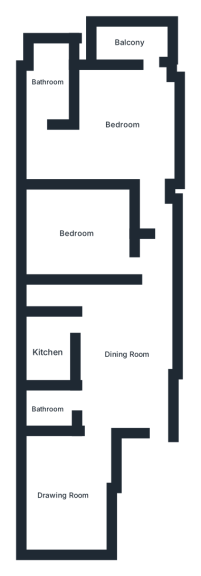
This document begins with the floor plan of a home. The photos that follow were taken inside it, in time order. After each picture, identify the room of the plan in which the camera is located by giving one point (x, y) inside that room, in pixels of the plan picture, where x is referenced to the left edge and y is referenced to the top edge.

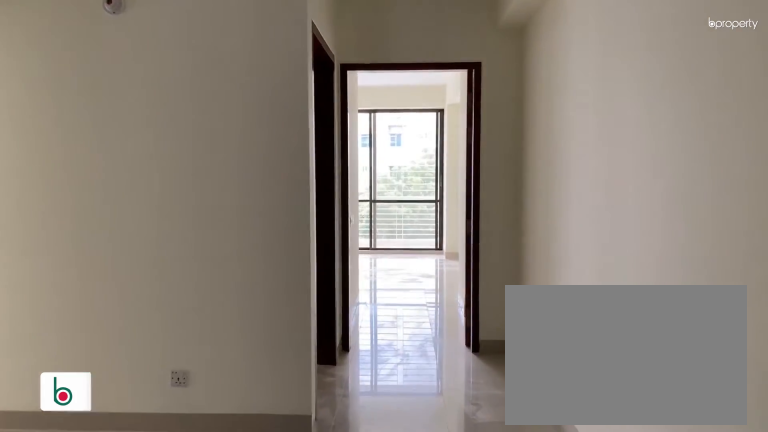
(126, 349)
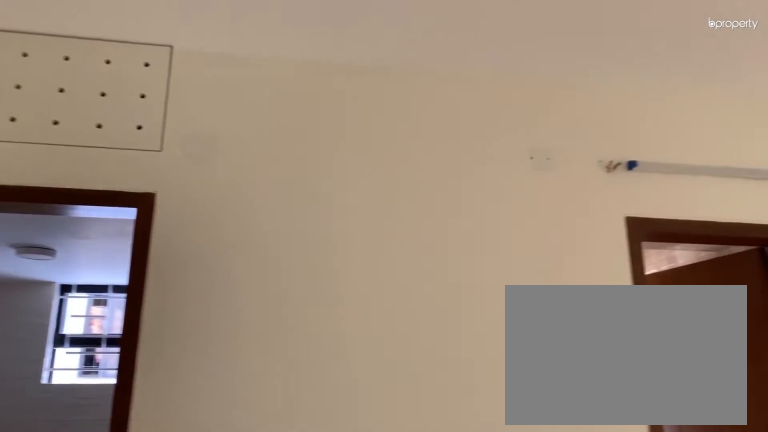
(126, 349)
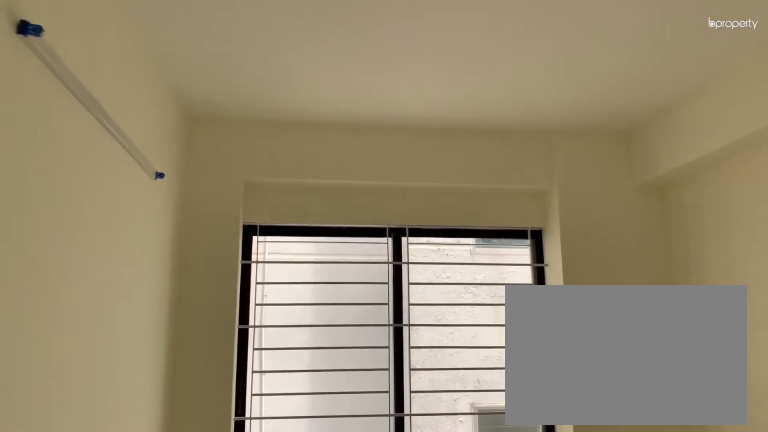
(63, 495)
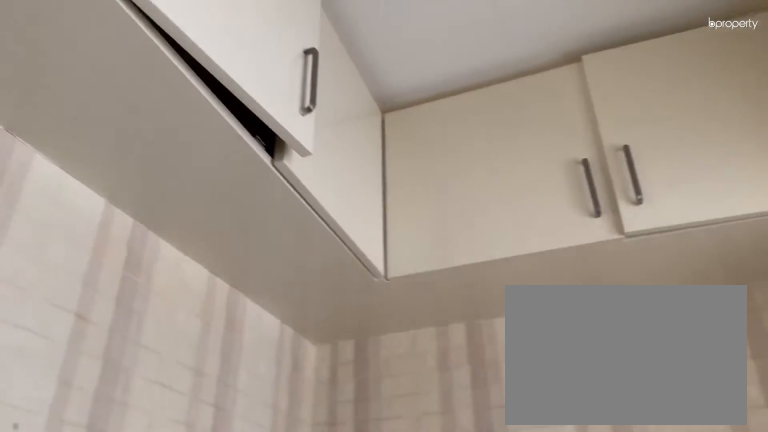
(48, 349)
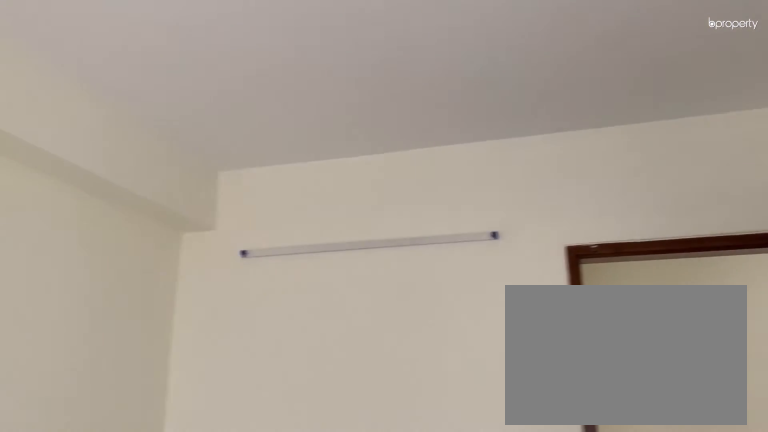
(76, 233)
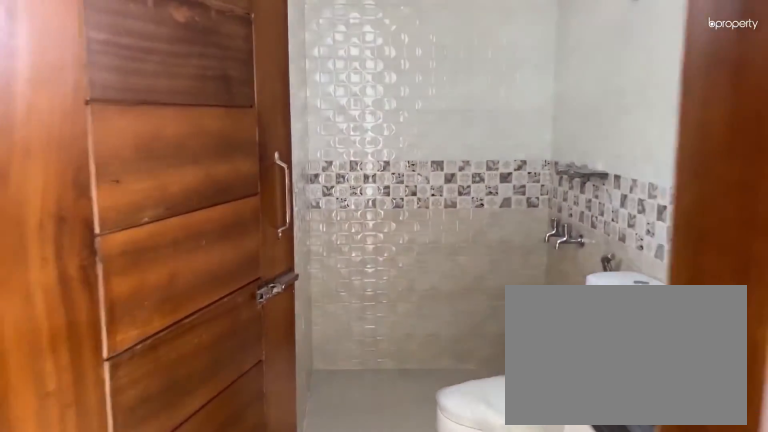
(46, 81)
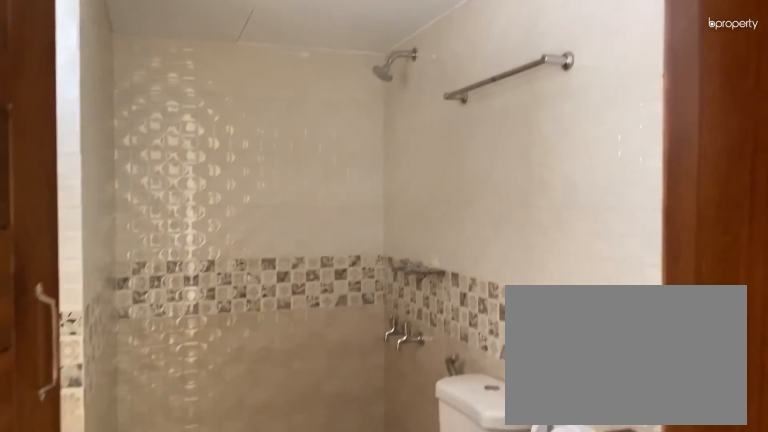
(46, 81)
